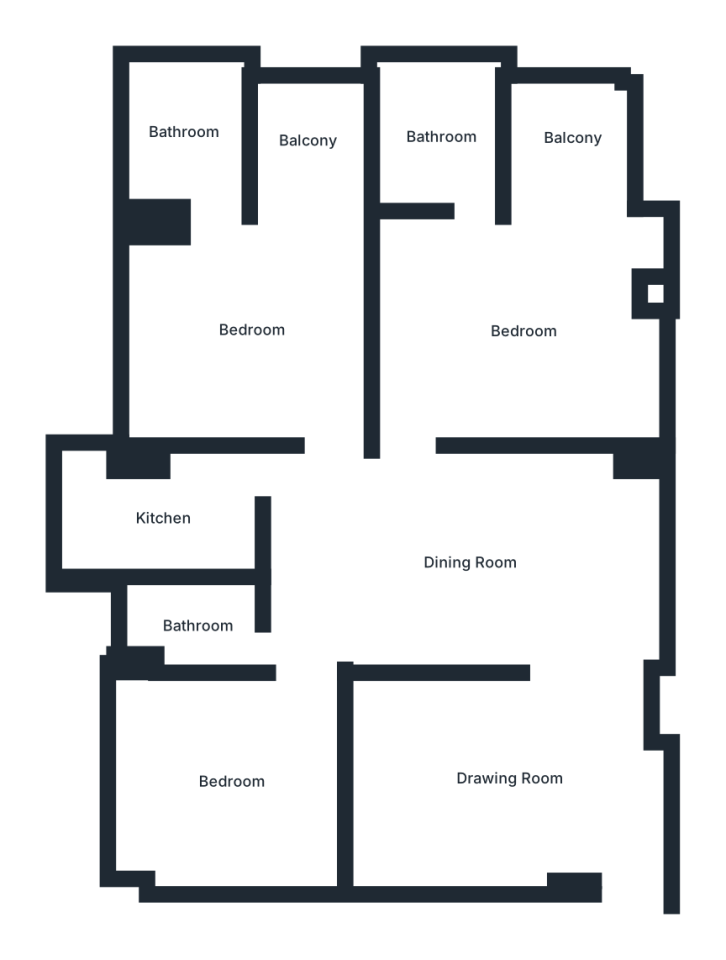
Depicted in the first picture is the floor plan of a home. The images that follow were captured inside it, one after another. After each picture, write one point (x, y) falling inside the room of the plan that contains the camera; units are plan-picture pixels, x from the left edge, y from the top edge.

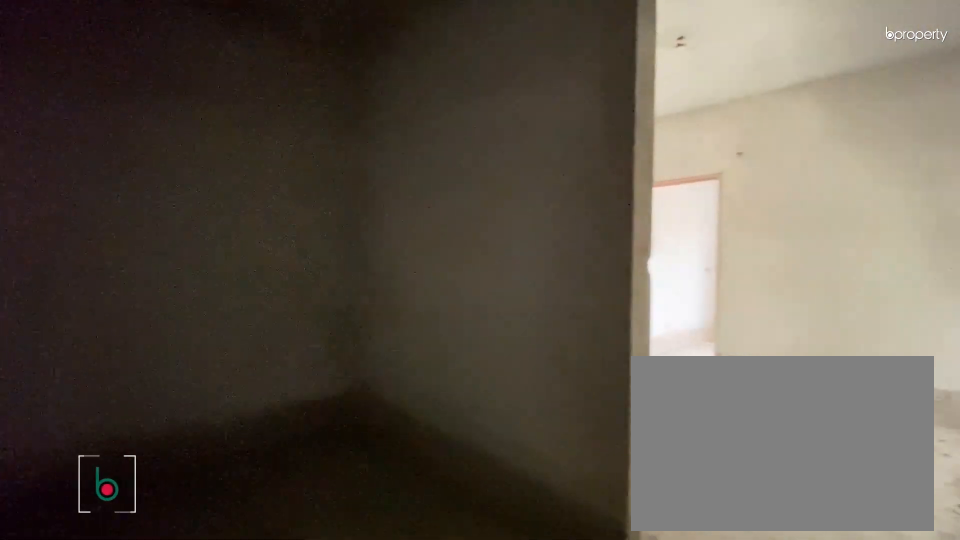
(524, 781)
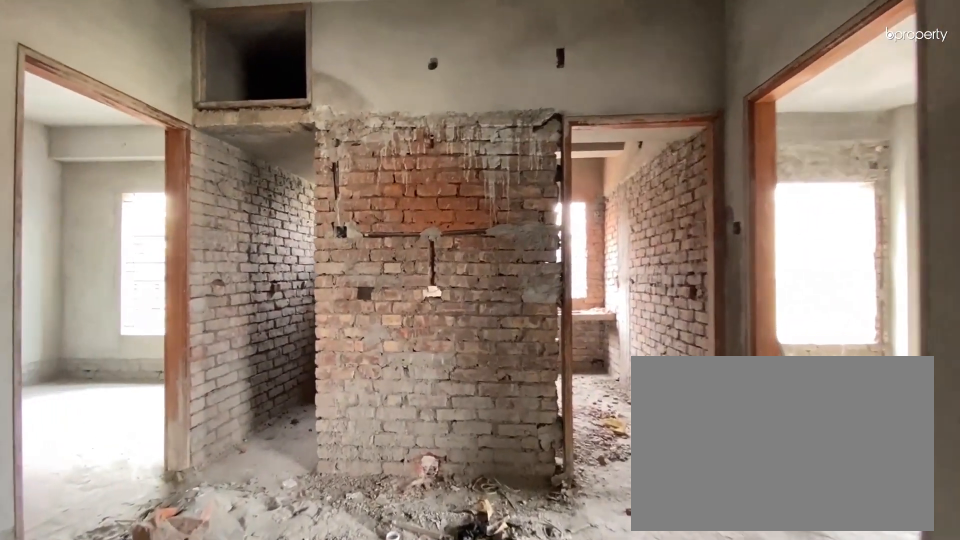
(472, 562)
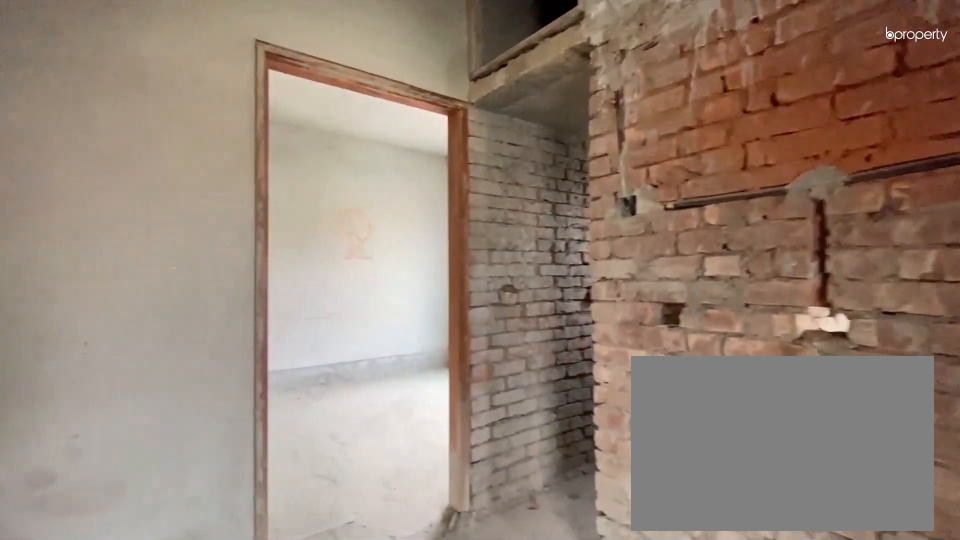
(472, 562)
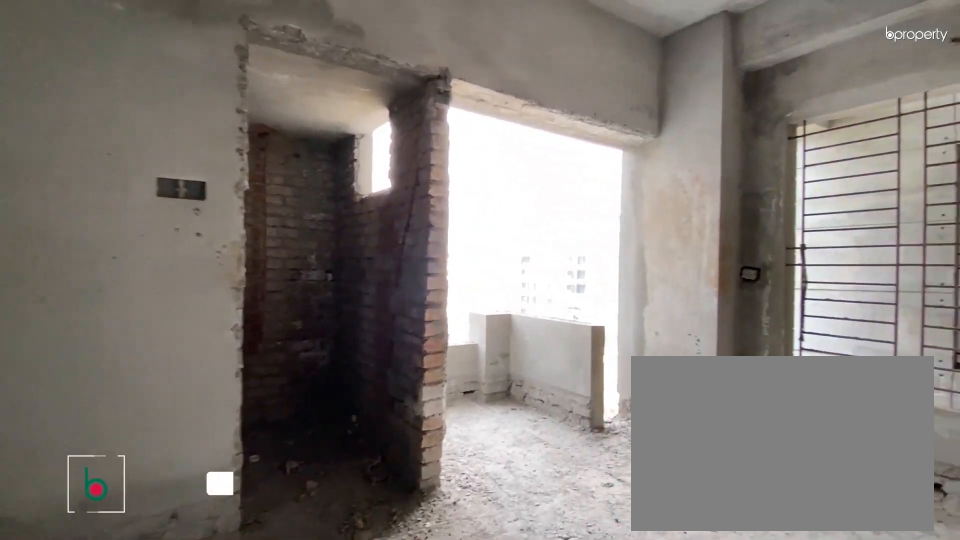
(525, 331)
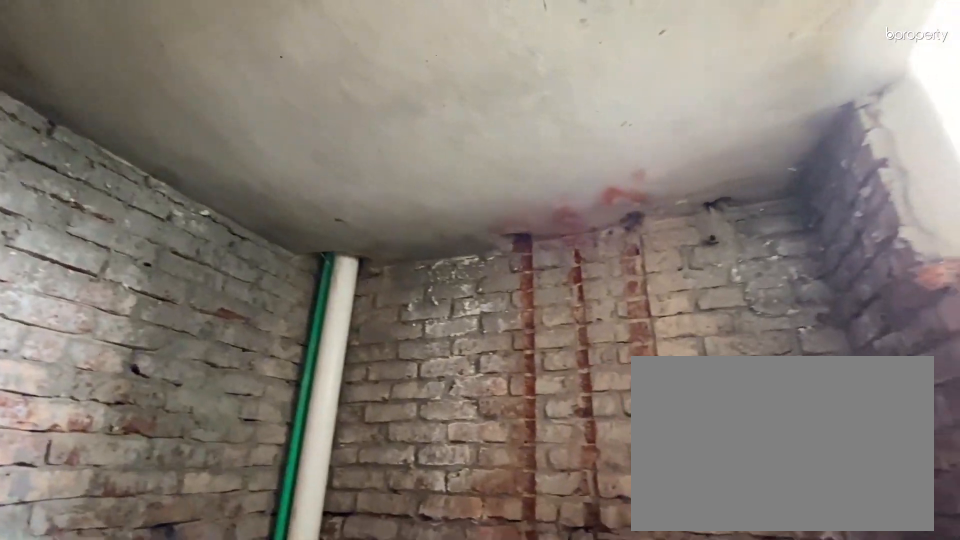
(437, 135)
